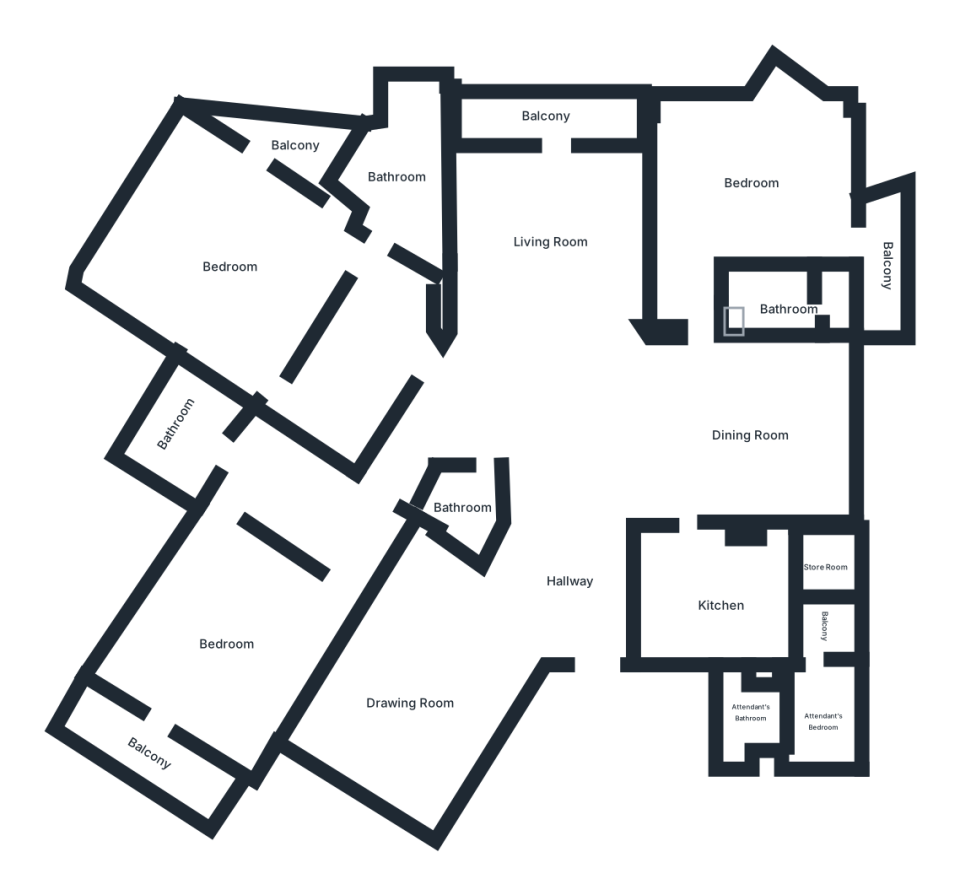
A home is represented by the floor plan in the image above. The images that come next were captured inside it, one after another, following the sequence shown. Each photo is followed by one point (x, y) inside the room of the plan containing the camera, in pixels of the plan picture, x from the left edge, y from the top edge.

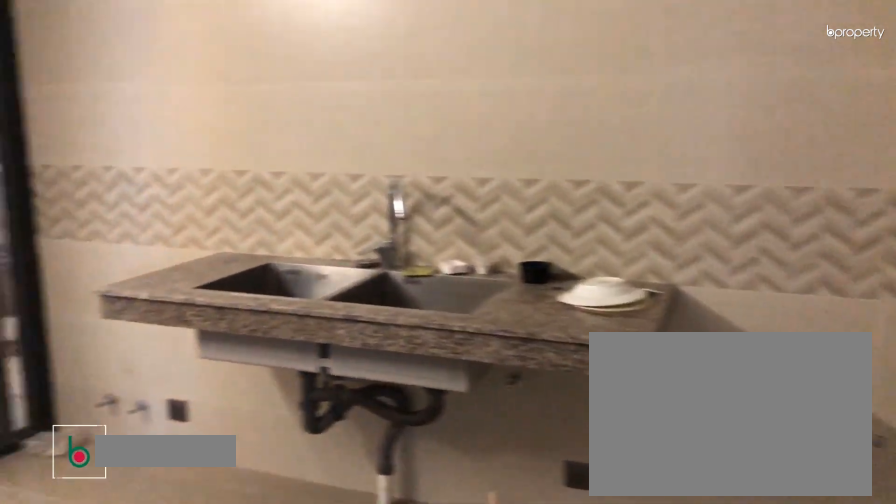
(723, 597)
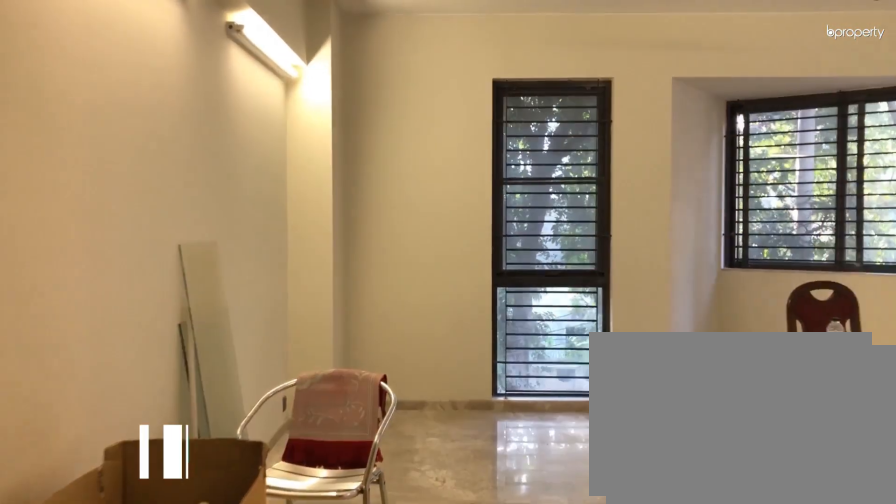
(756, 186)
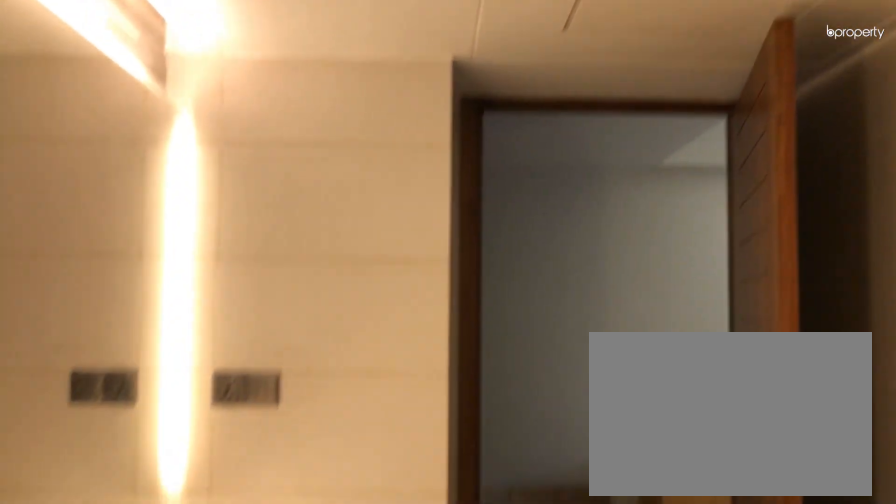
(775, 299)
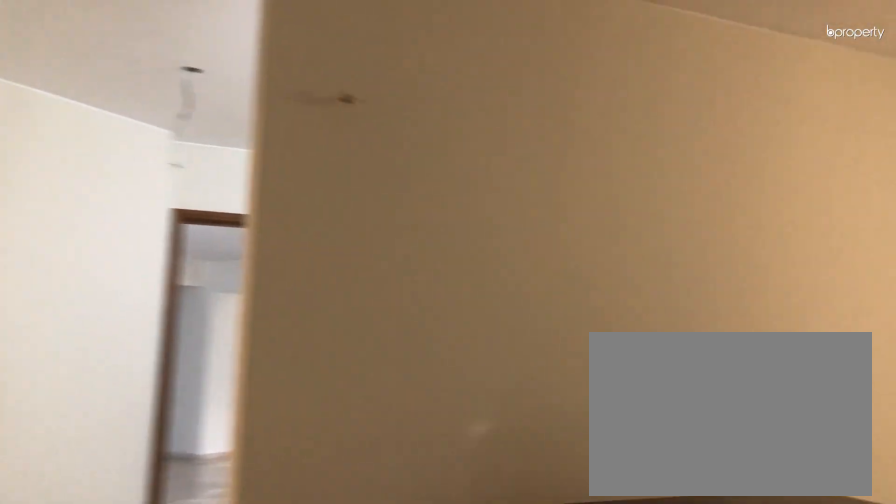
(228, 256)
